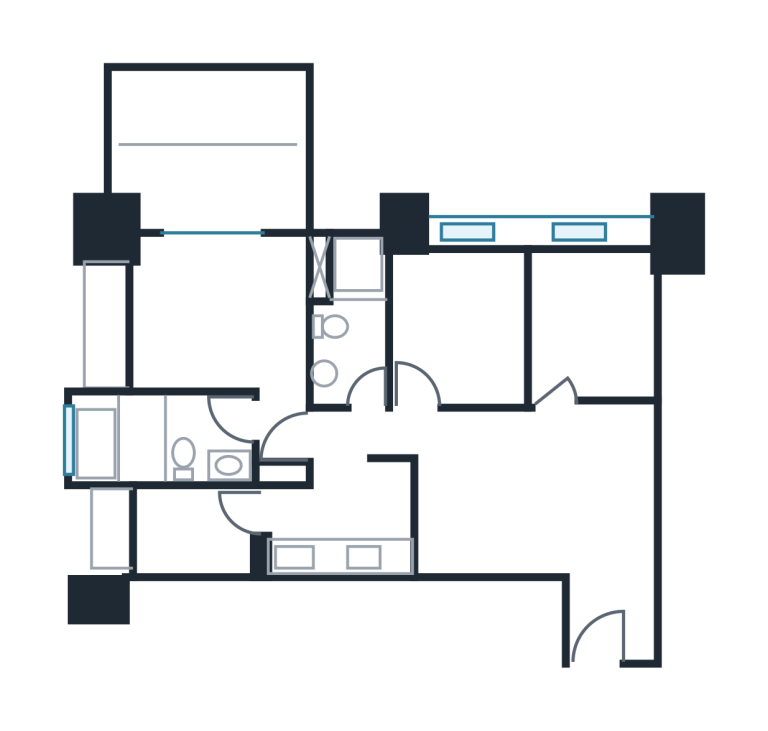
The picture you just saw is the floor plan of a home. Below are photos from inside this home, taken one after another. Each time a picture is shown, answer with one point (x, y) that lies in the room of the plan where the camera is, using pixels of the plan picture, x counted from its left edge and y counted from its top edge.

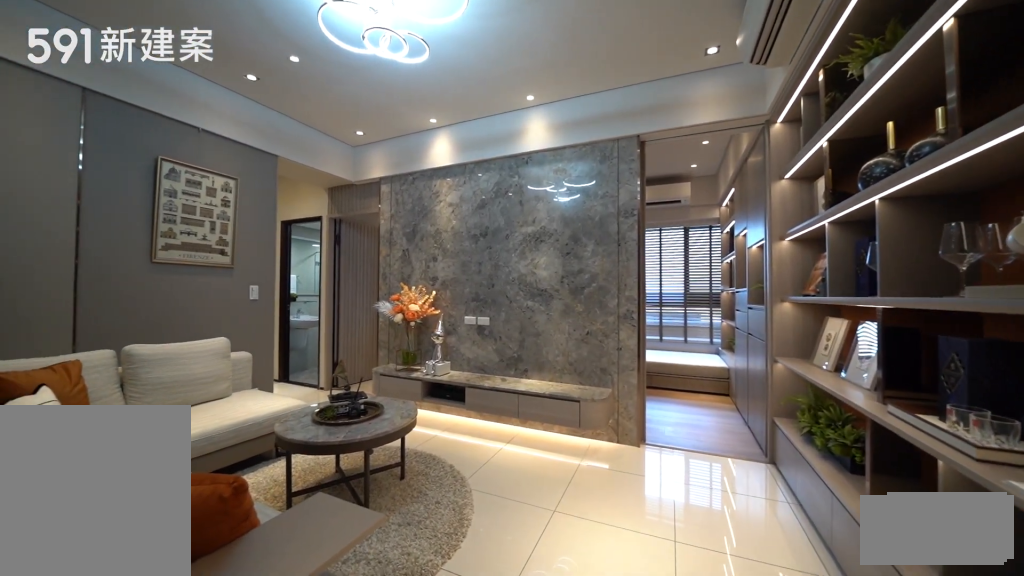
(531, 492)
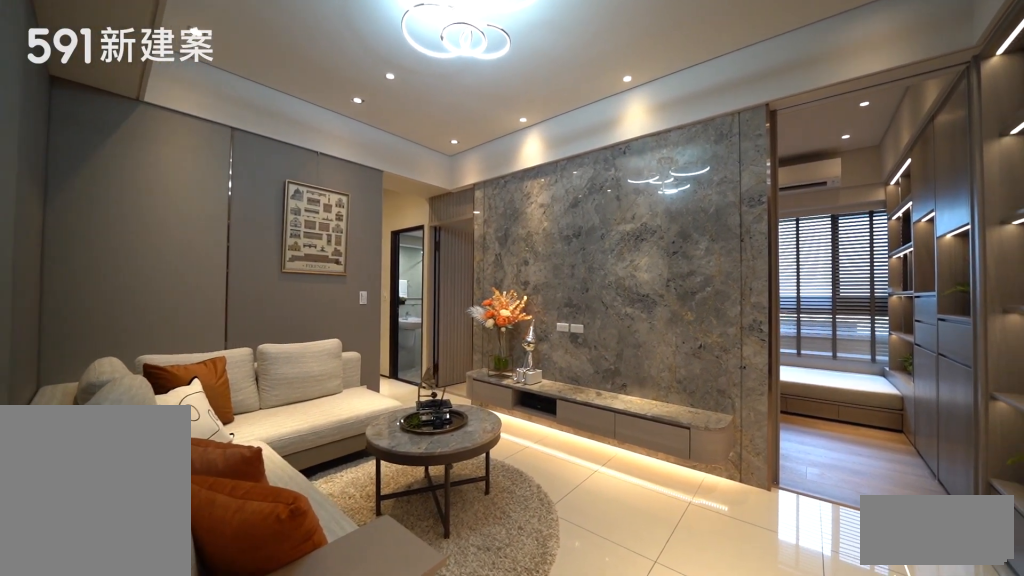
(531, 492)
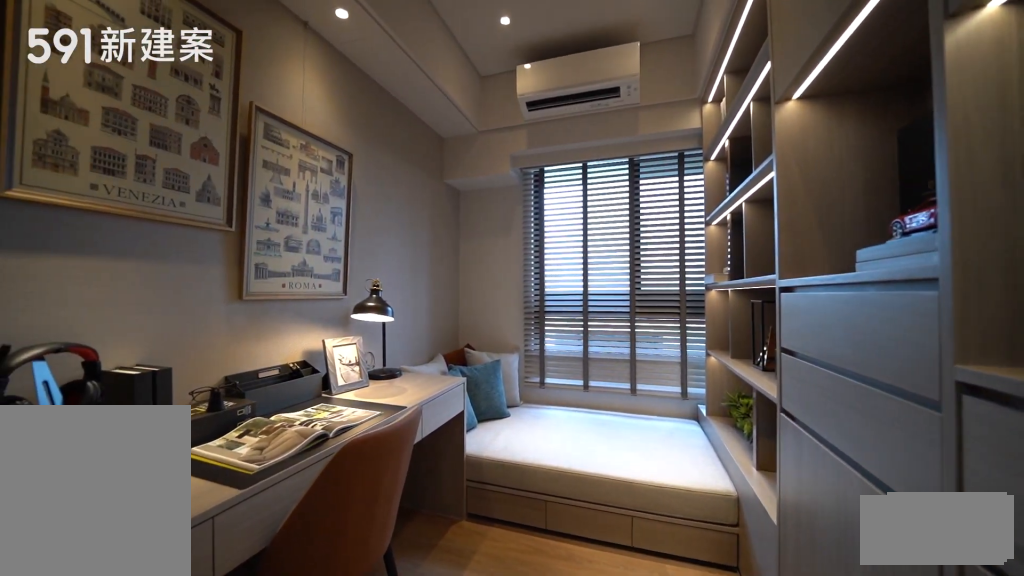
(590, 326)
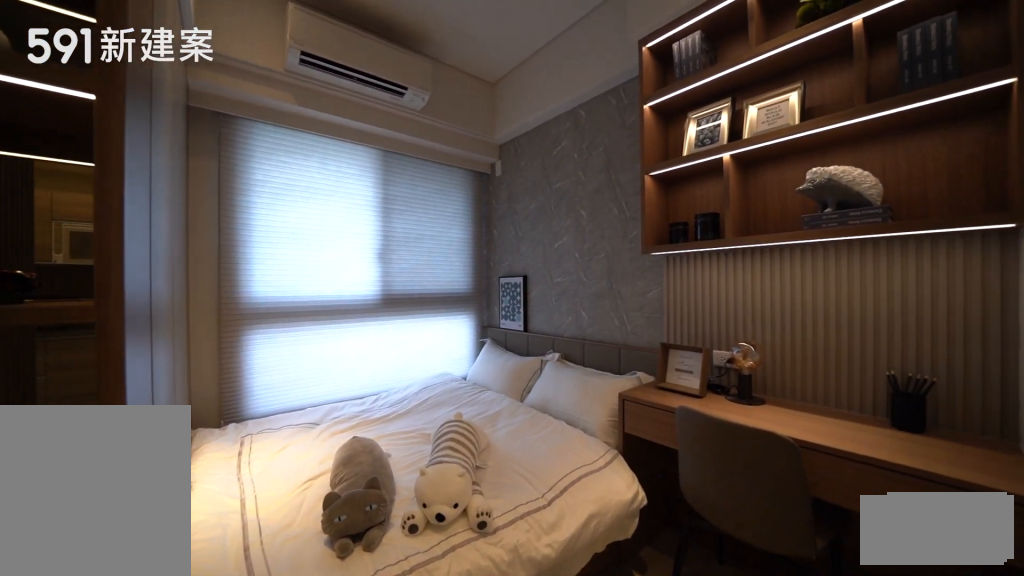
(457, 321)
